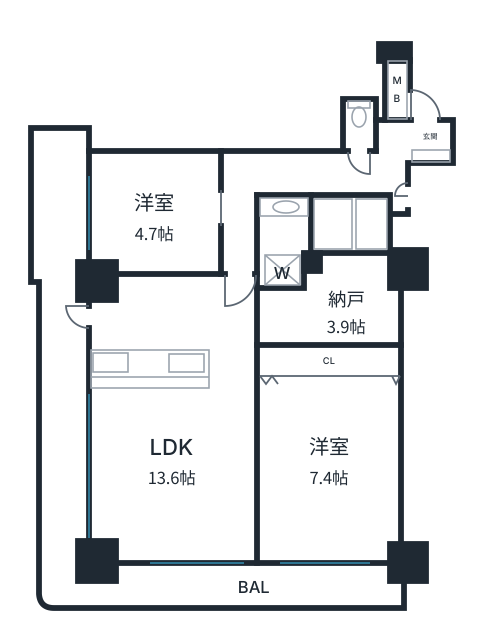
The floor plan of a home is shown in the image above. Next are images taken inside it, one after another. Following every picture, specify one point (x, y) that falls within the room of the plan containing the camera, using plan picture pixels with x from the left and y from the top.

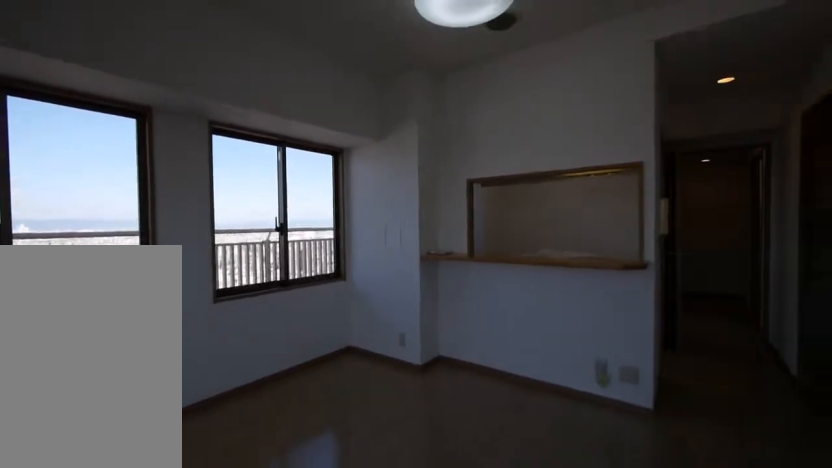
(174, 470)
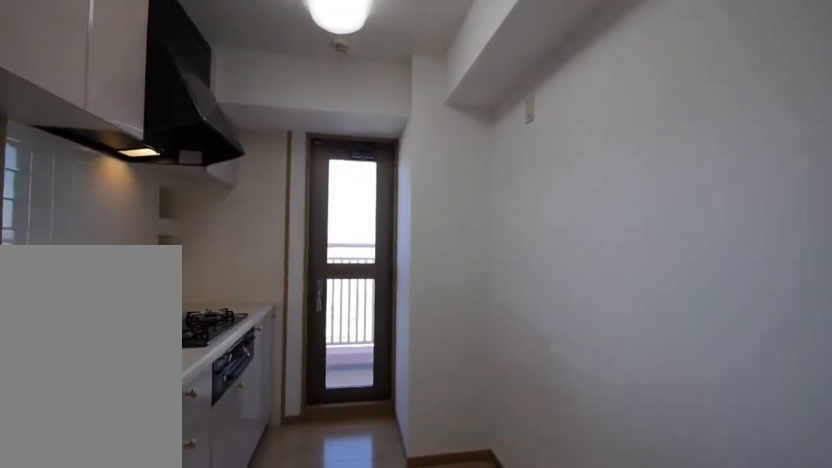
(174, 326)
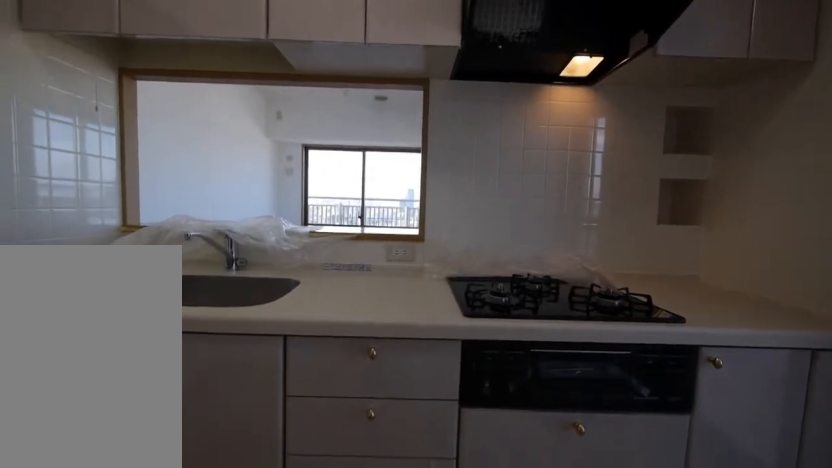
(174, 326)
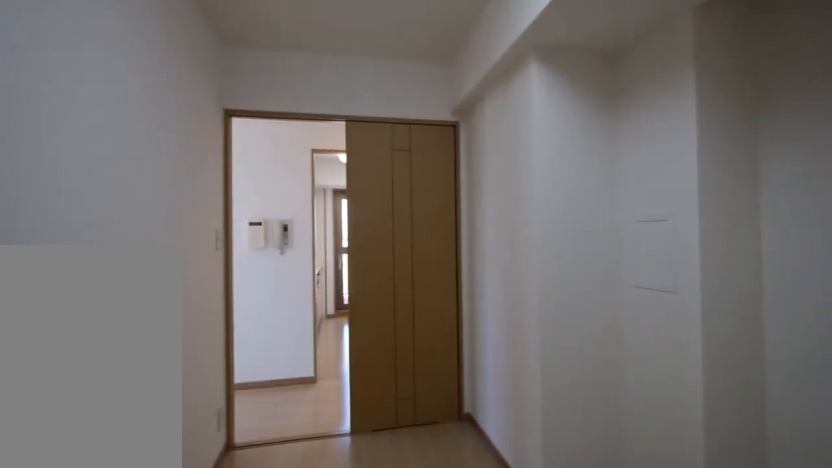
(314, 325)
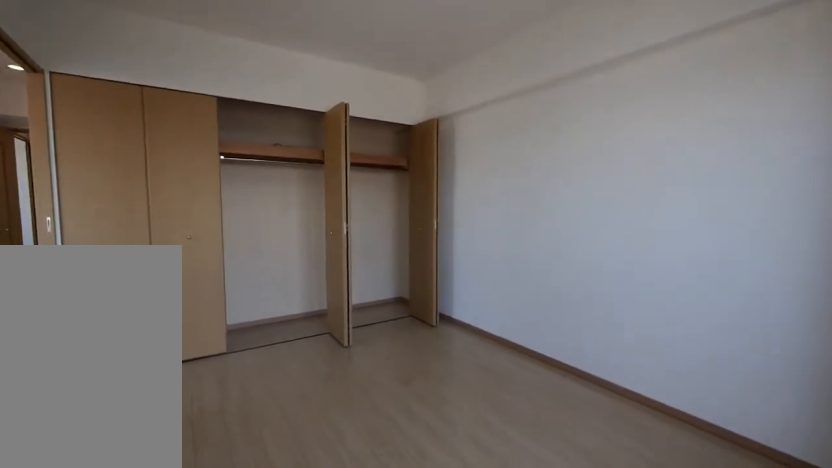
(315, 458)
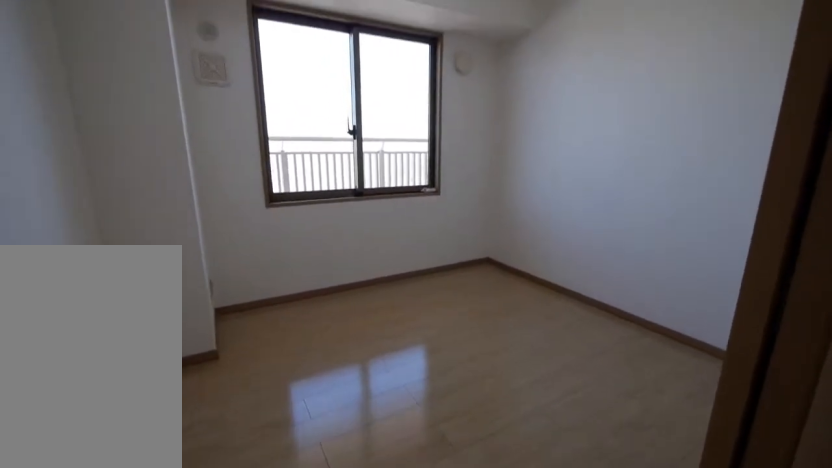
(174, 220)
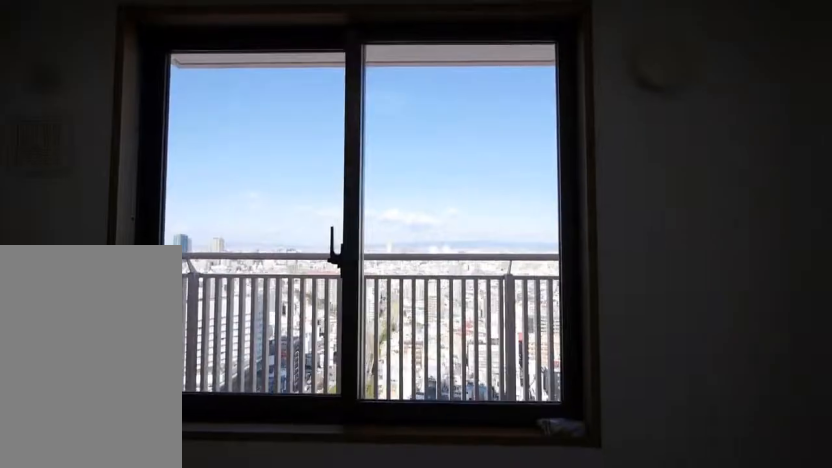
(172, 220)
